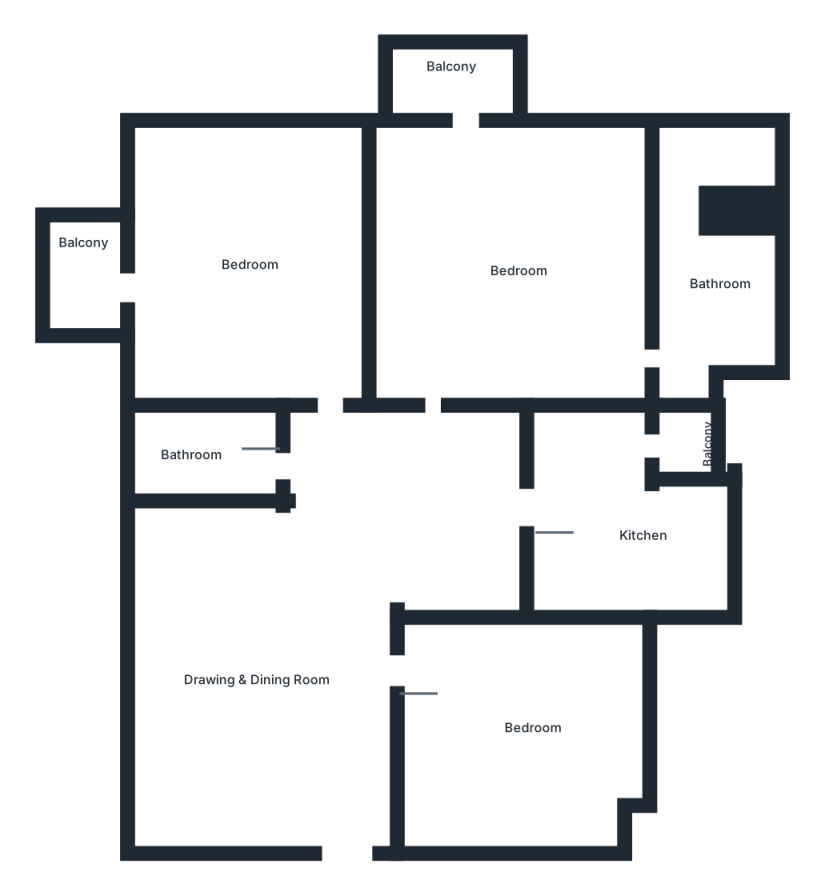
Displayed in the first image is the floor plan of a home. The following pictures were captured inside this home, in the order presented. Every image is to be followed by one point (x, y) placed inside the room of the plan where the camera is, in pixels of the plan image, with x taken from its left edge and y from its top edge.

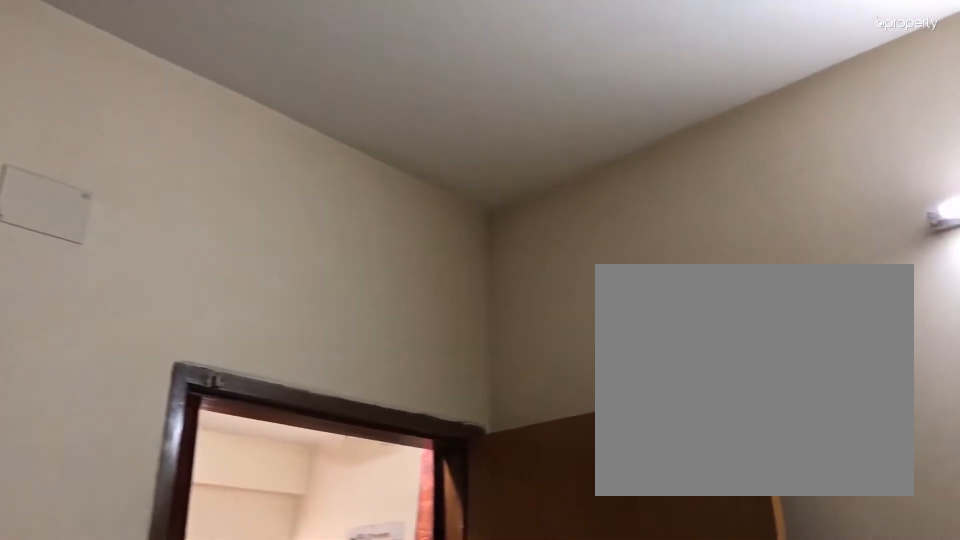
(519, 736)
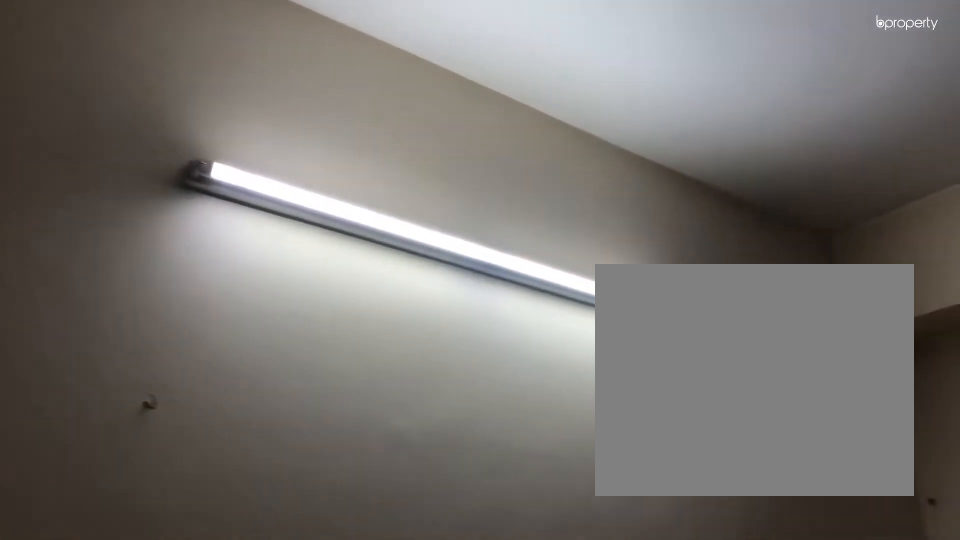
(519, 736)
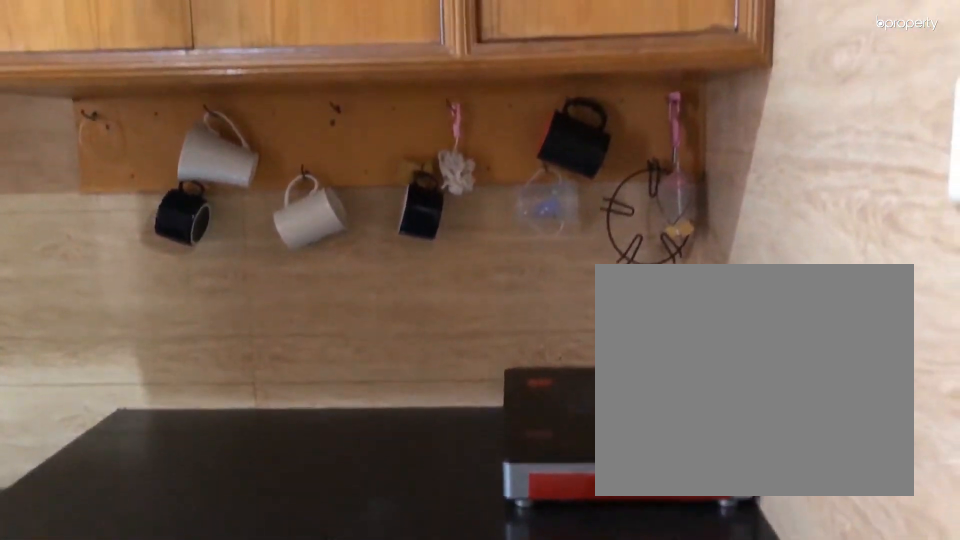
(592, 510)
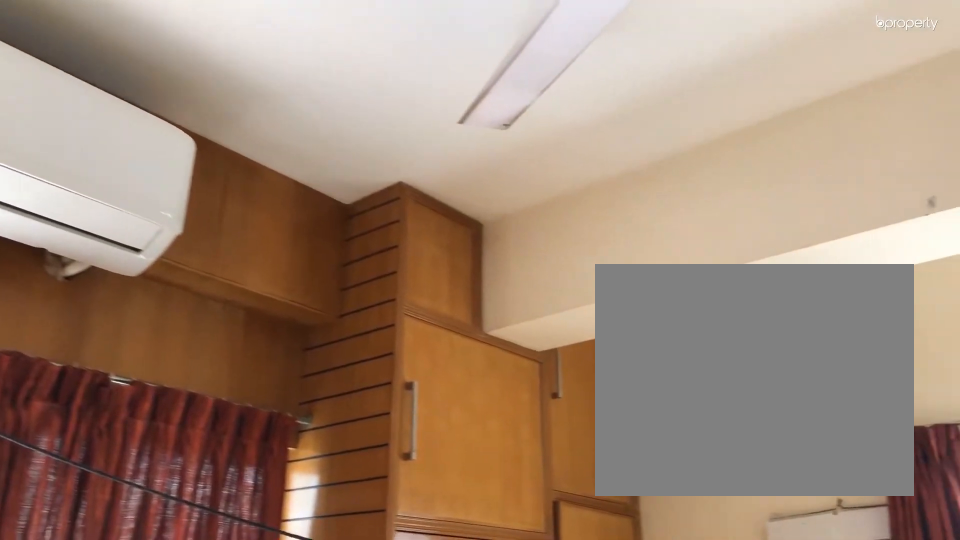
(262, 262)
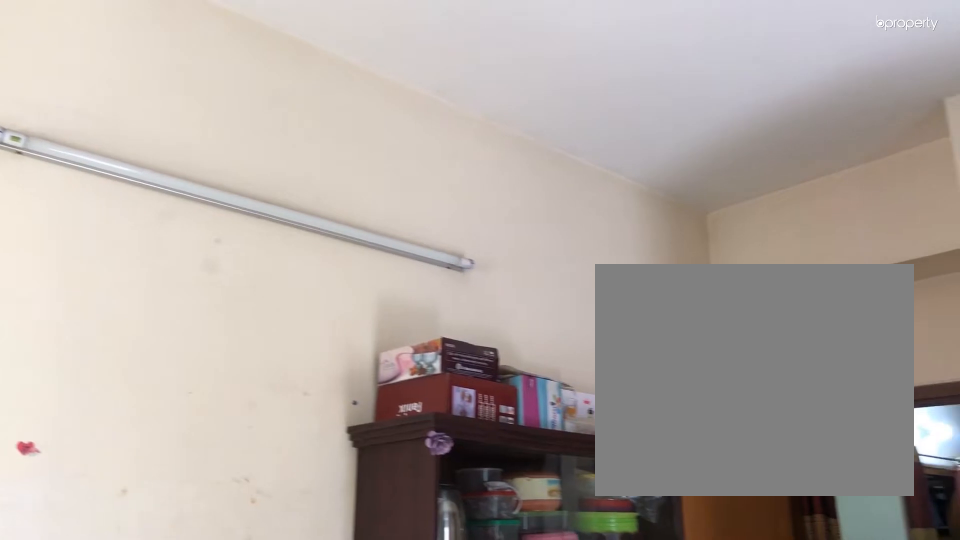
(262, 262)
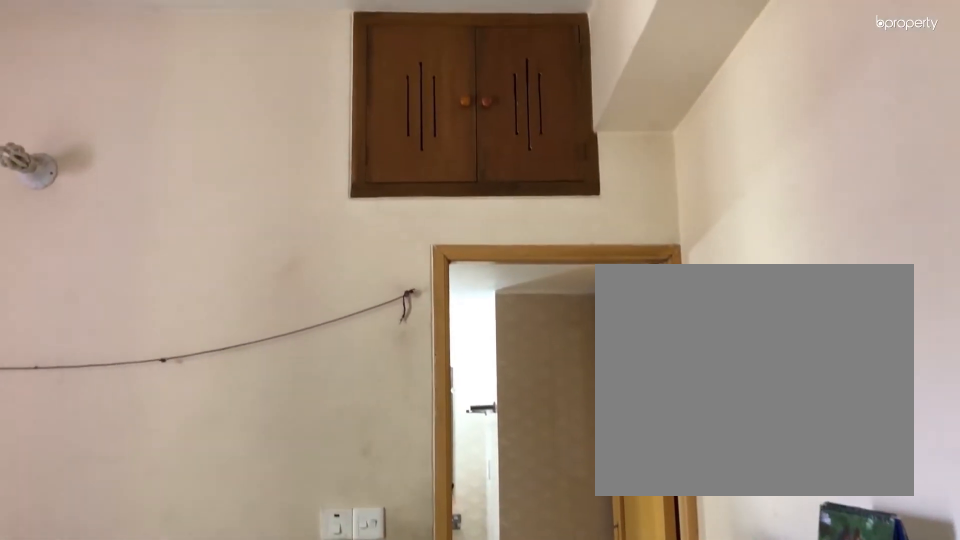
(505, 265)
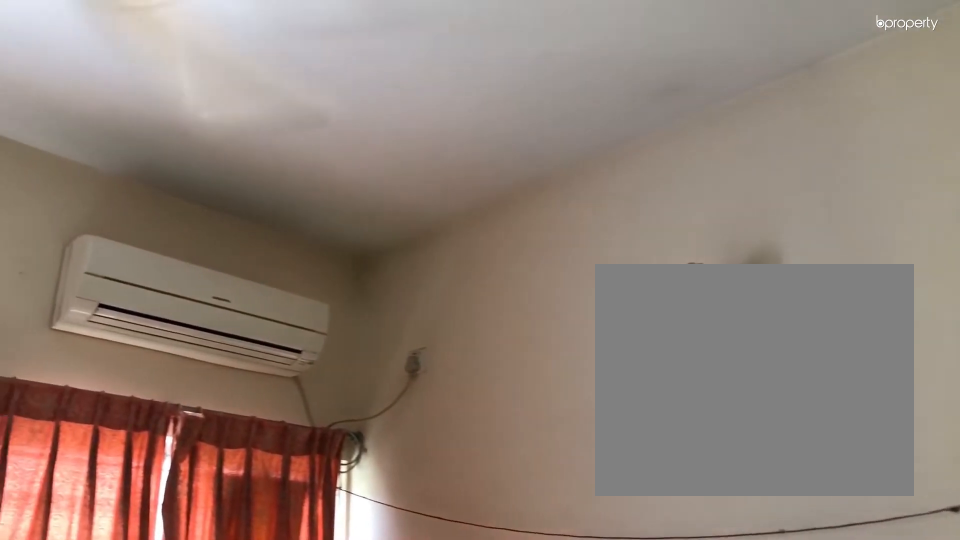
(505, 265)
